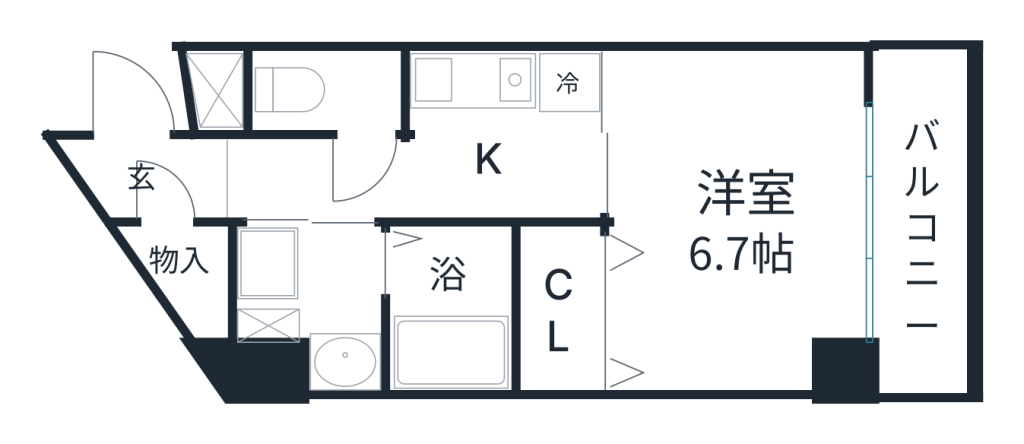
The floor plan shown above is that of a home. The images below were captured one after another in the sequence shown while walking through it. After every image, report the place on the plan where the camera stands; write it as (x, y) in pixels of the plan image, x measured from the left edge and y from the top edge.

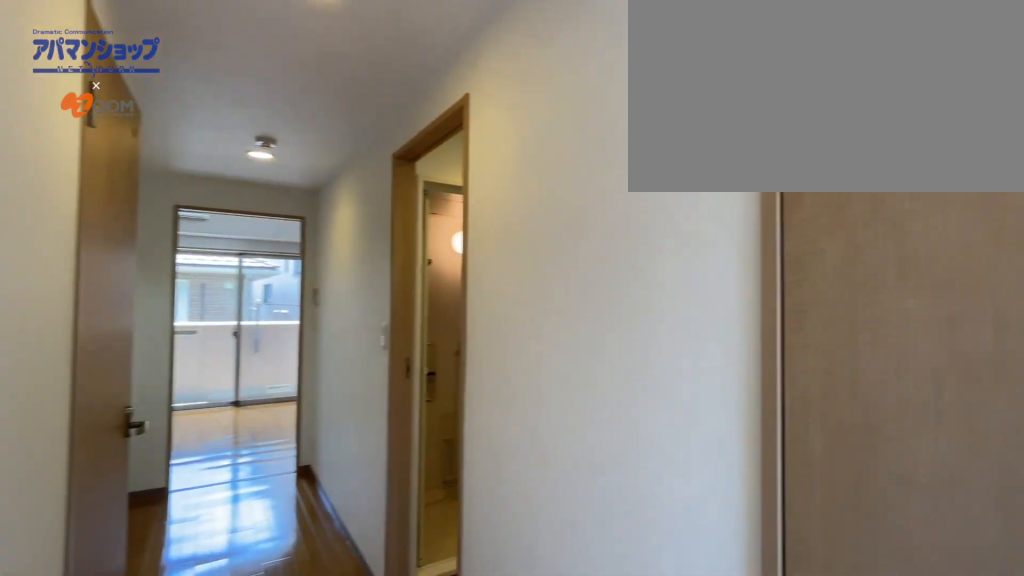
(114, 86)
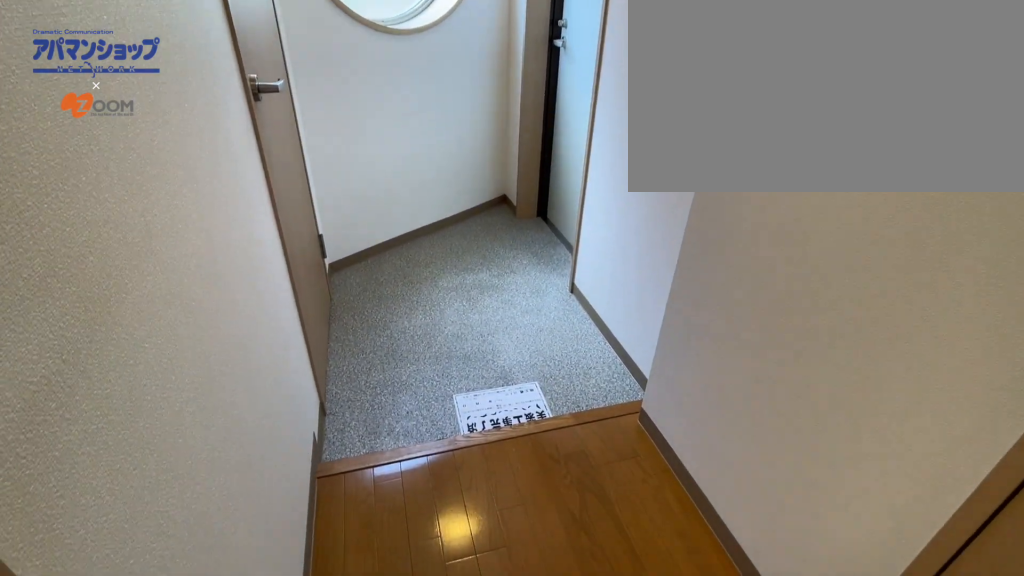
(238, 175)
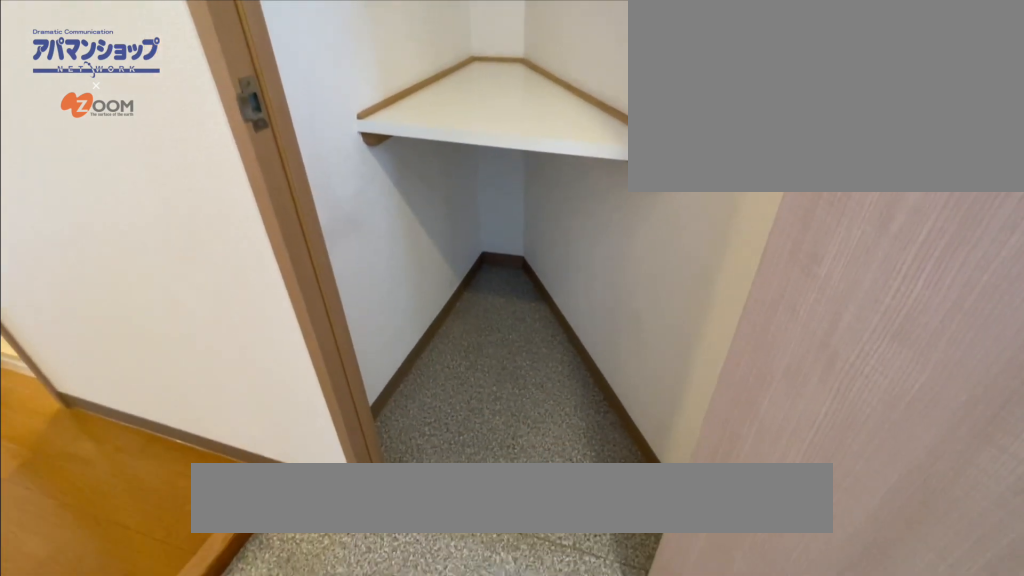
(160, 141)
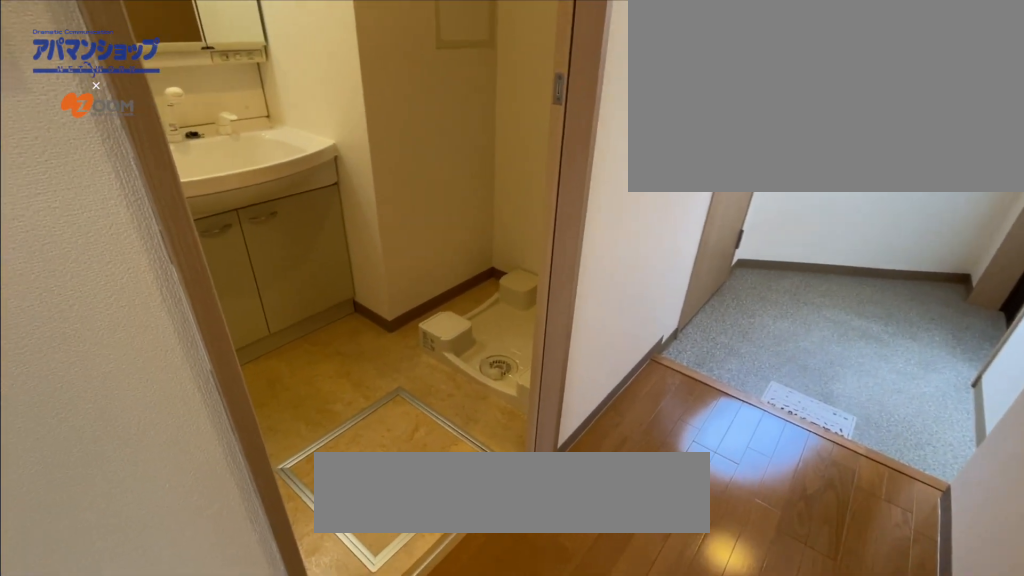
(405, 154)
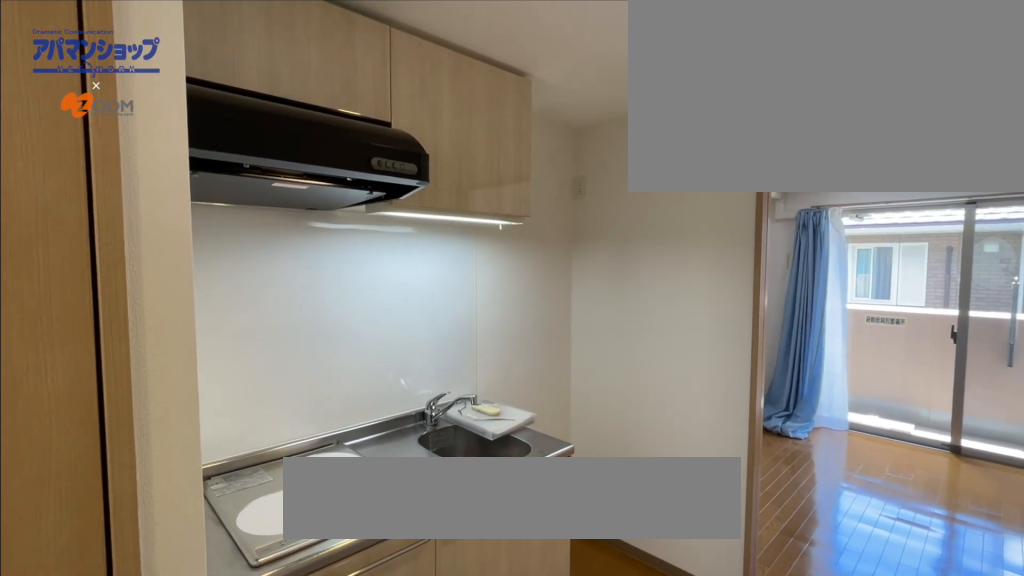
(411, 174)
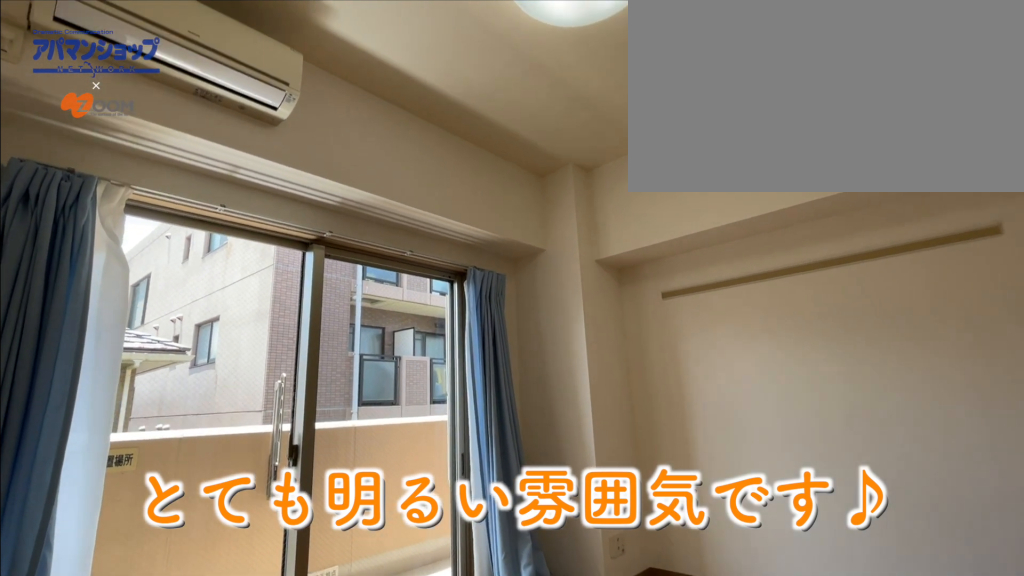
(637, 77)
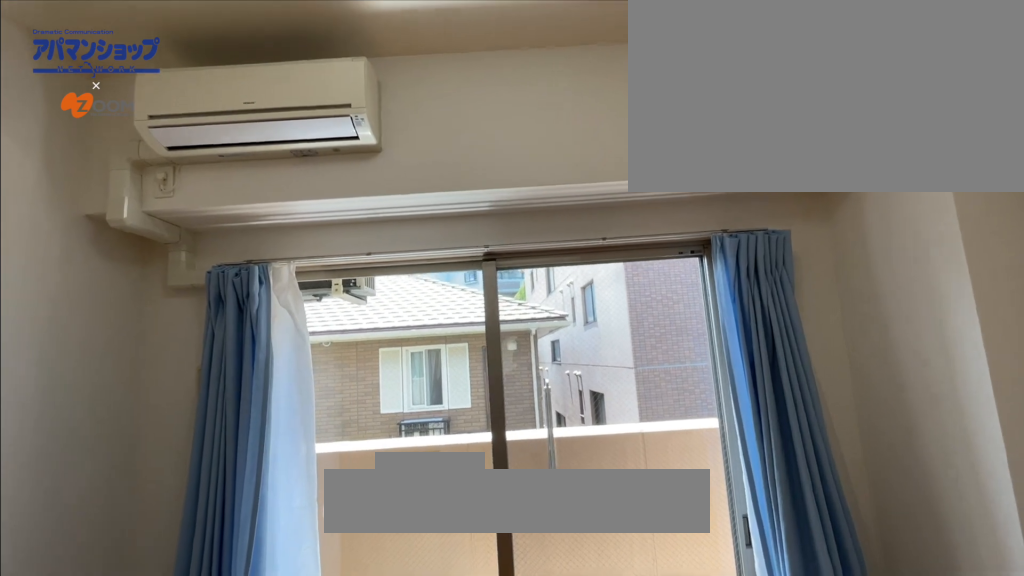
(637, 77)
